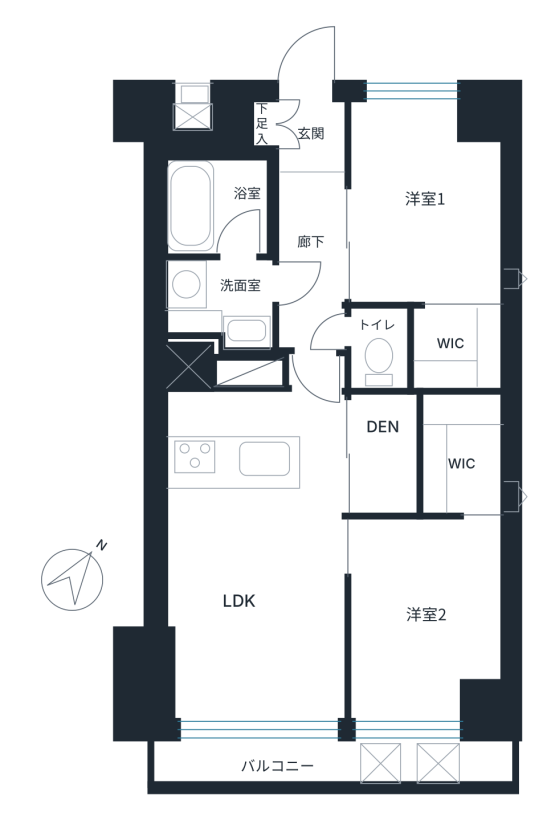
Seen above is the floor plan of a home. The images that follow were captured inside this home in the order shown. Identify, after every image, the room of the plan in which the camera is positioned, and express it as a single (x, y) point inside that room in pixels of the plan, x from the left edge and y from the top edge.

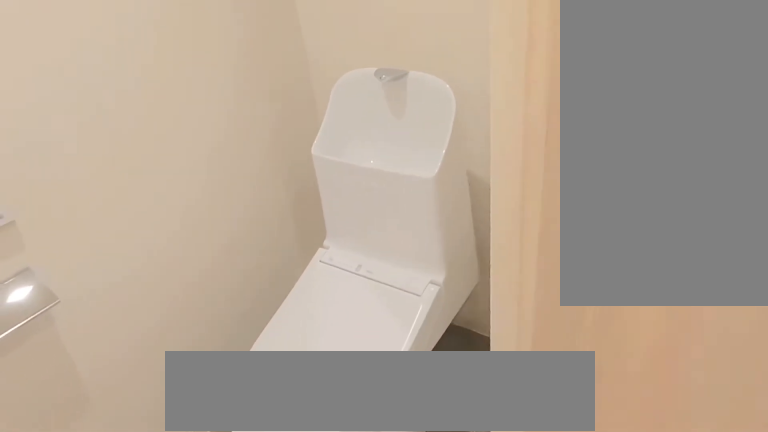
(384, 349)
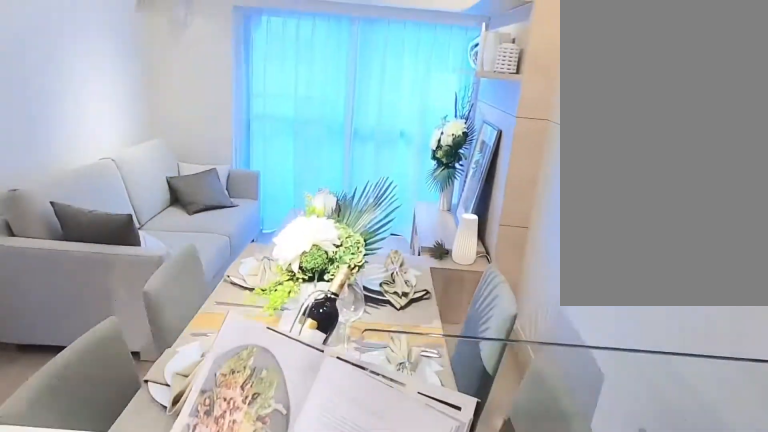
(236, 422)
